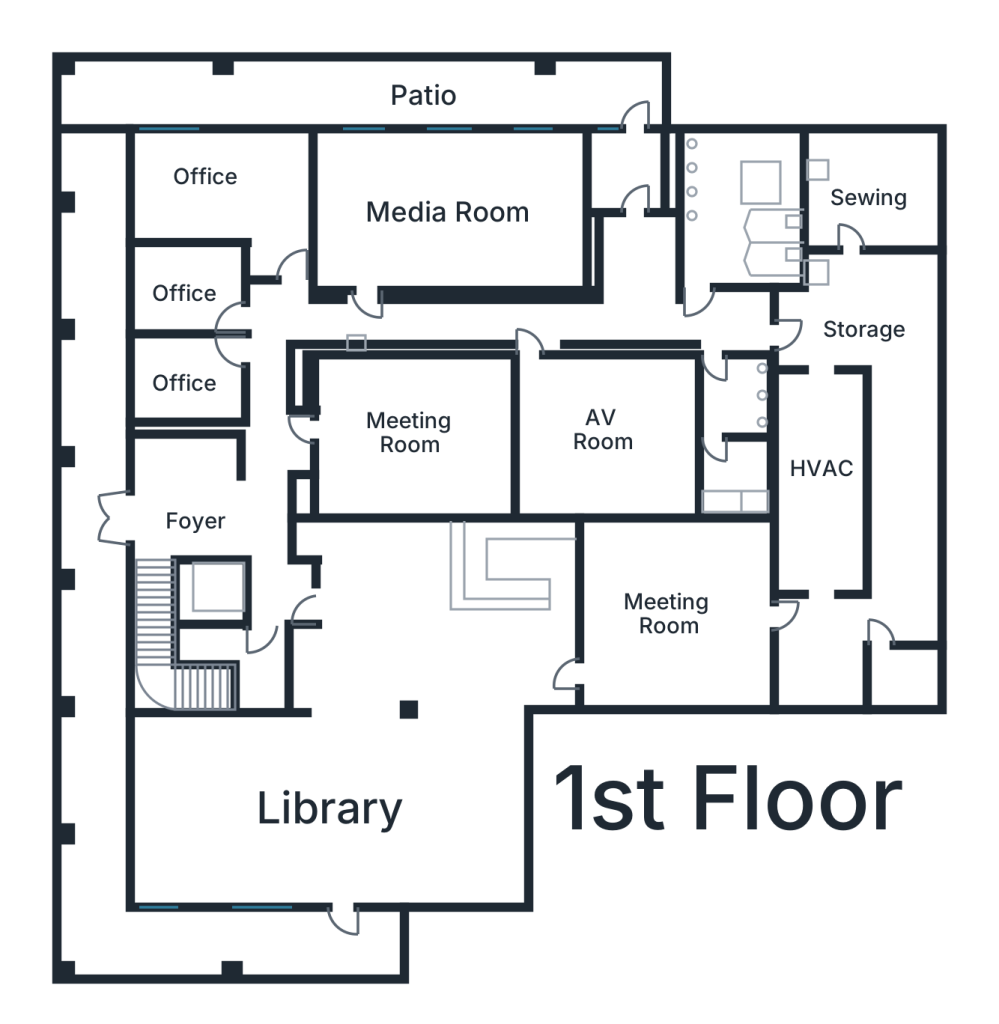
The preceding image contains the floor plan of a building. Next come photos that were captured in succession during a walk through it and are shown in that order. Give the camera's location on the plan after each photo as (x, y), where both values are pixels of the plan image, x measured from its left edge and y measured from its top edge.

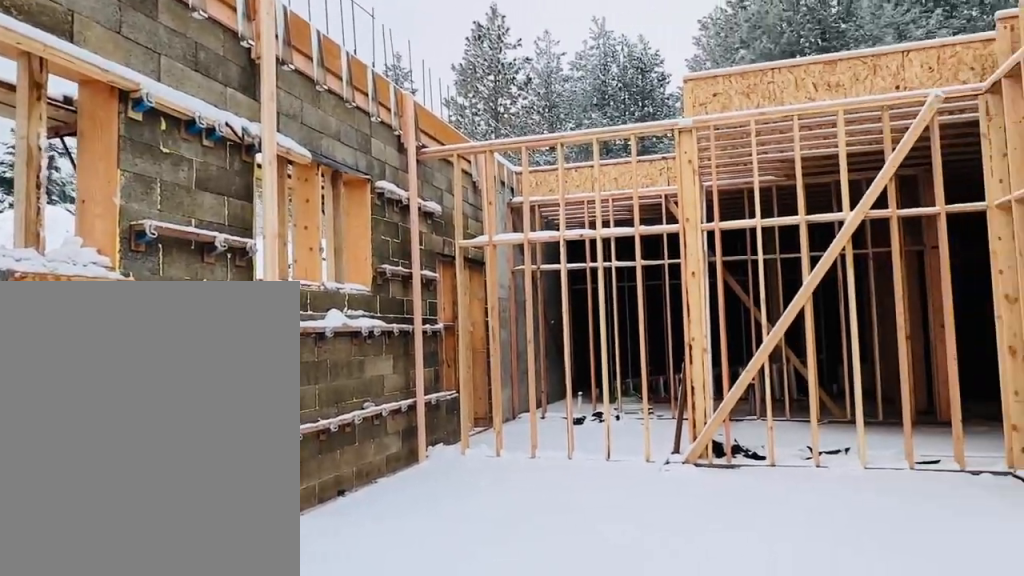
(389, 208)
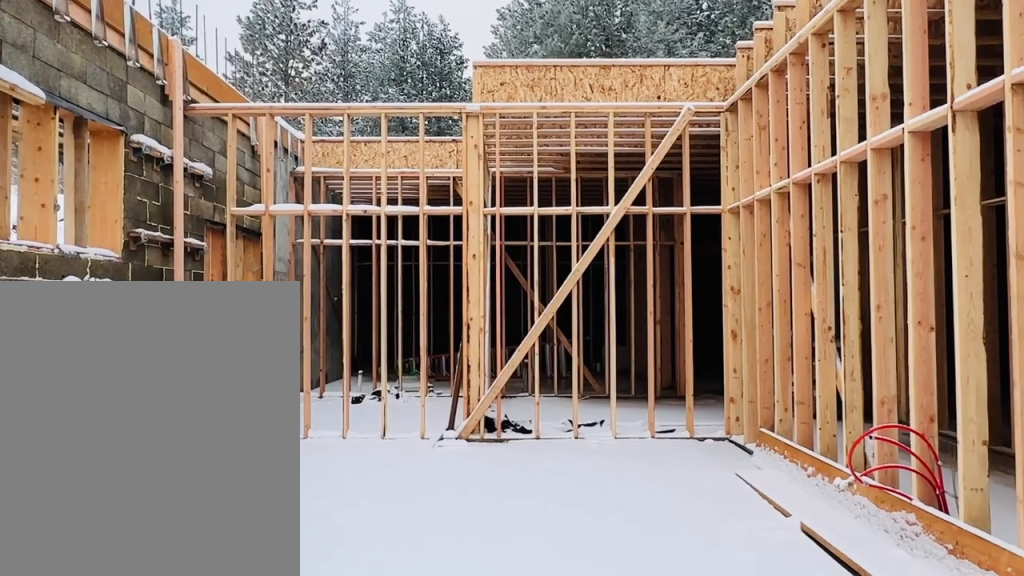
(390, 206)
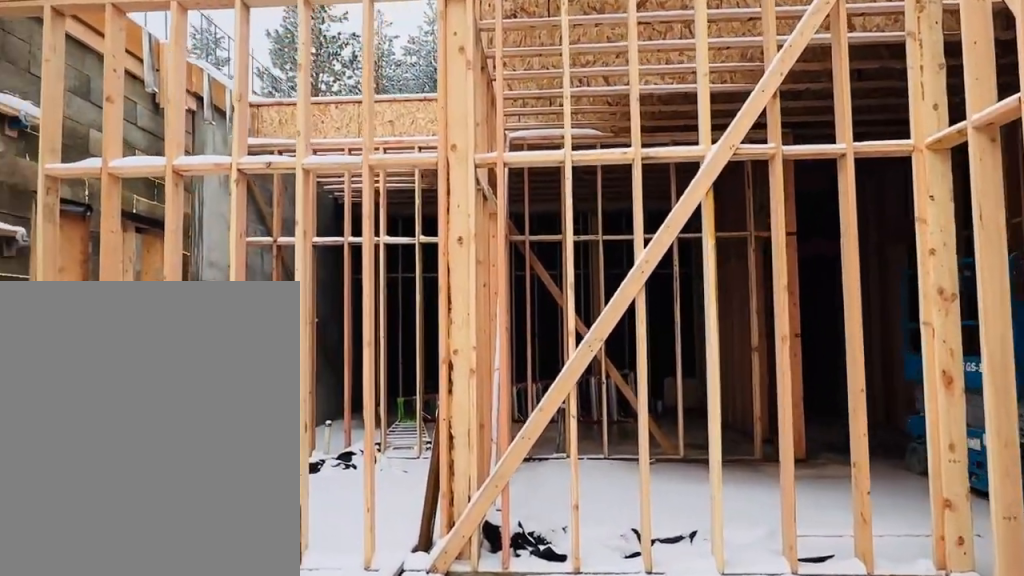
(525, 208)
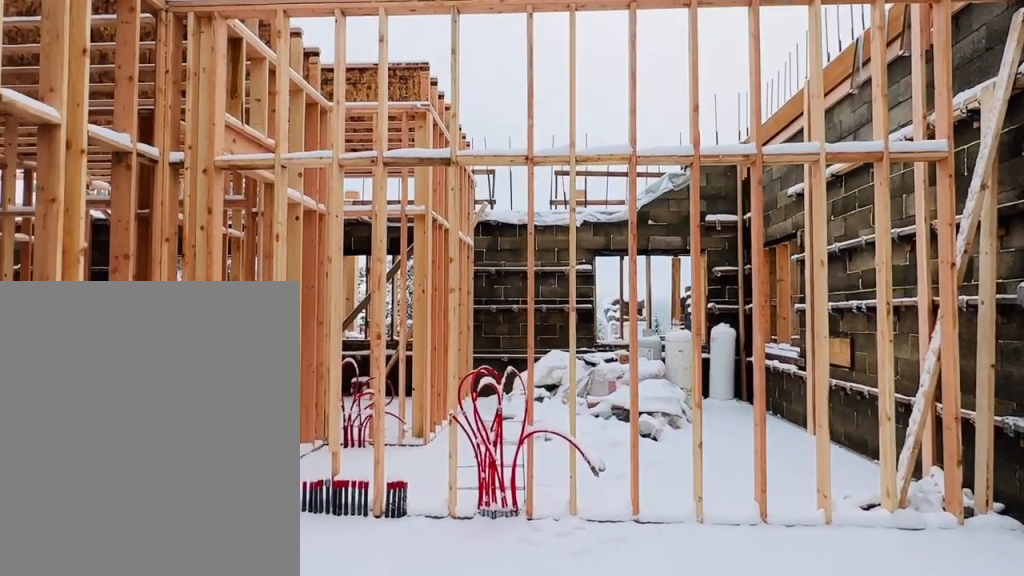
(463, 206)
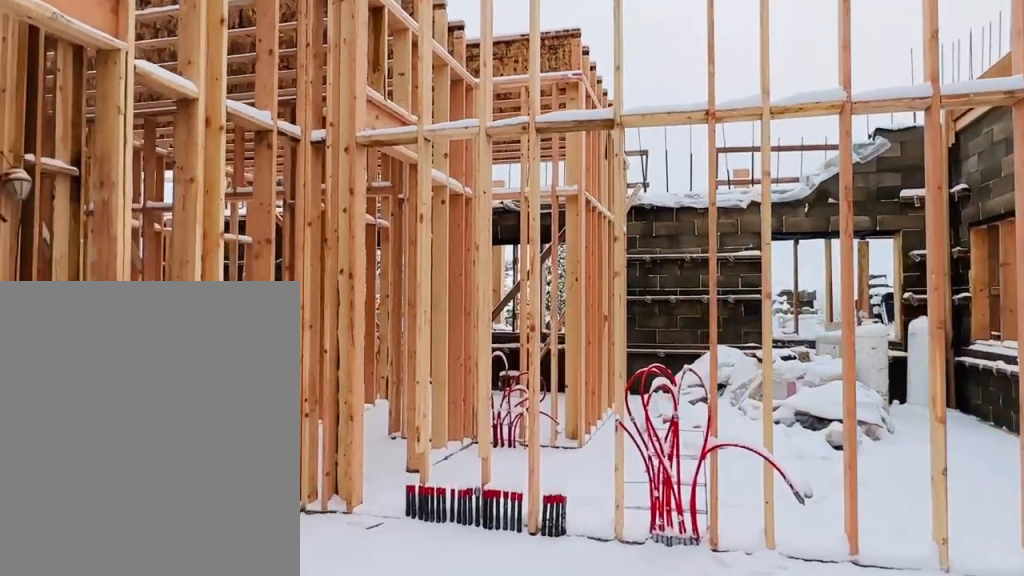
(459, 211)
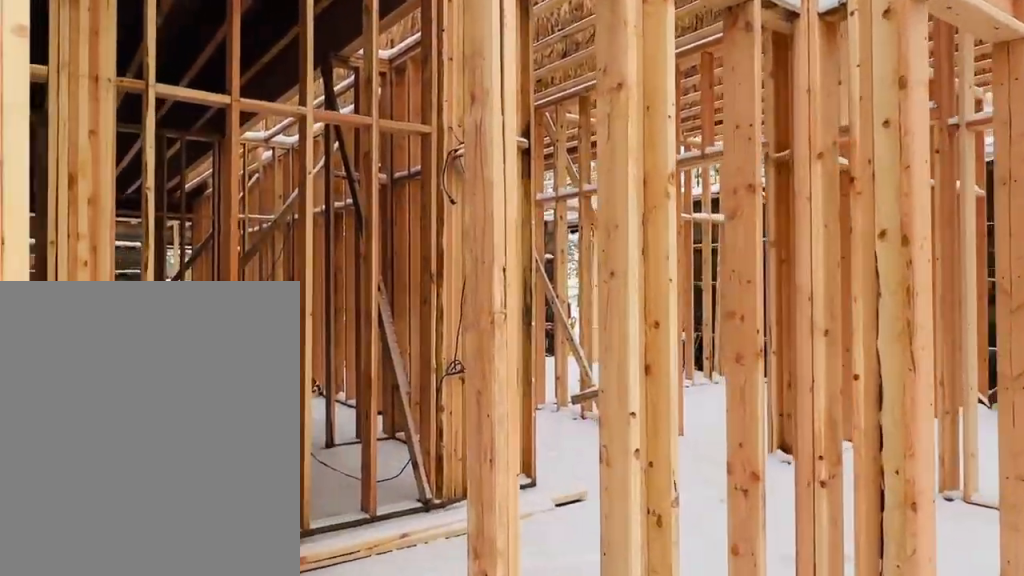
(379, 250)
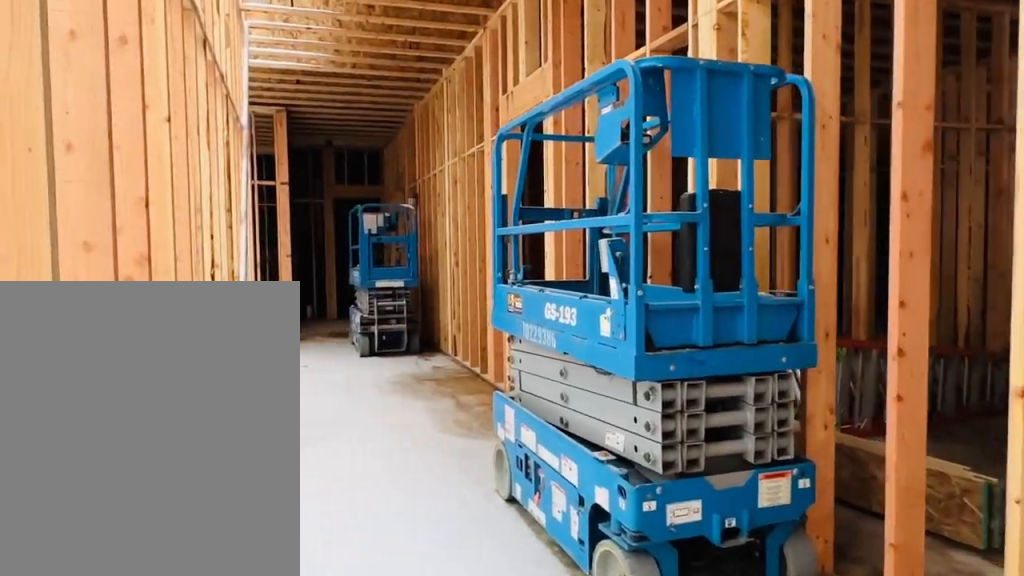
(364, 291)
